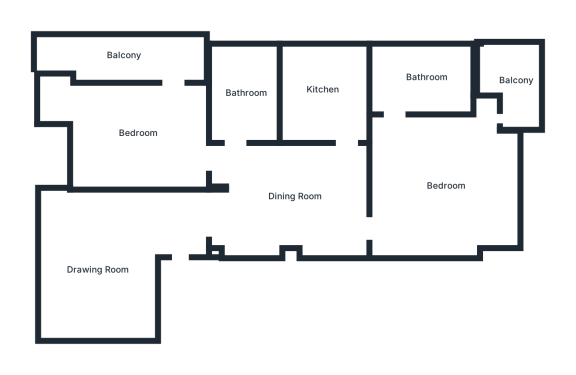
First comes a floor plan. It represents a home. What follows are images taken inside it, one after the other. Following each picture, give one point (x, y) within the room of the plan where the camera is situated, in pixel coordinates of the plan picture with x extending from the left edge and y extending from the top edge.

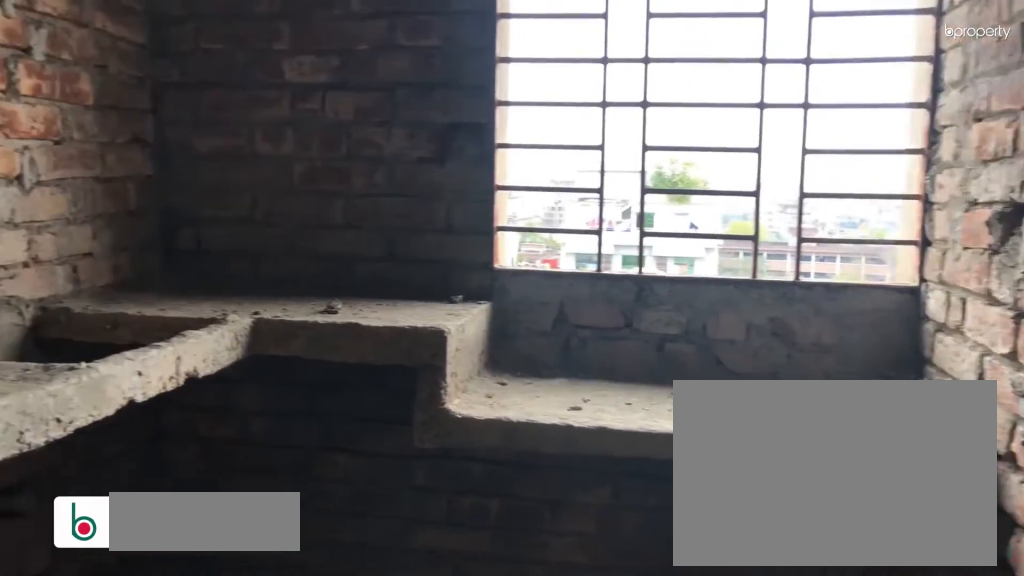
(321, 88)
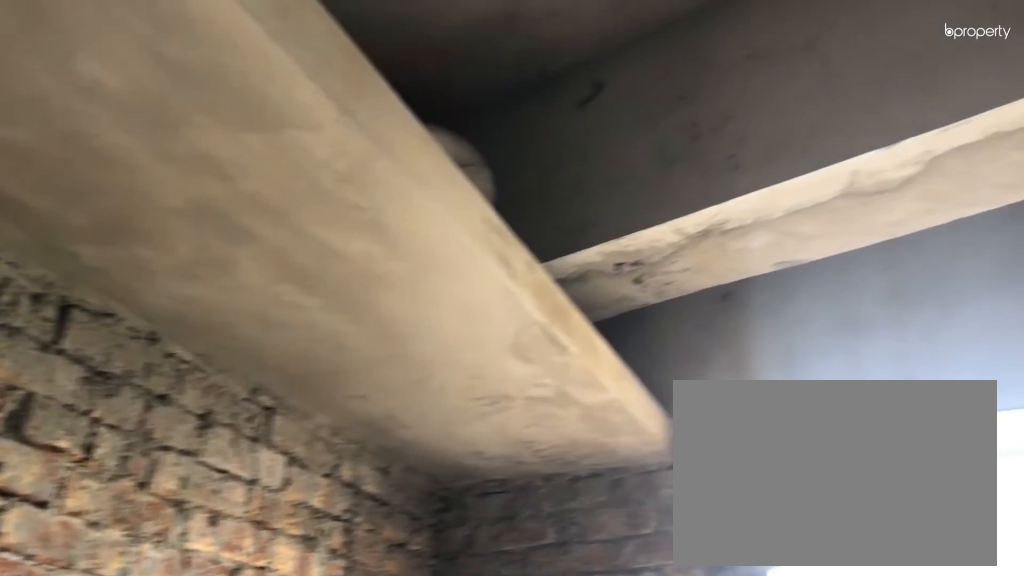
(321, 88)
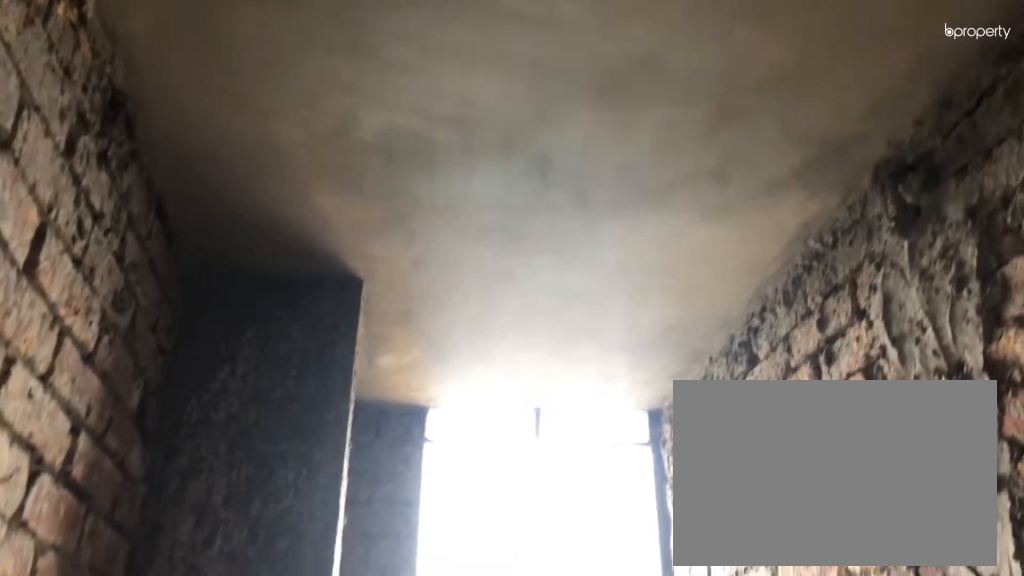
(242, 93)
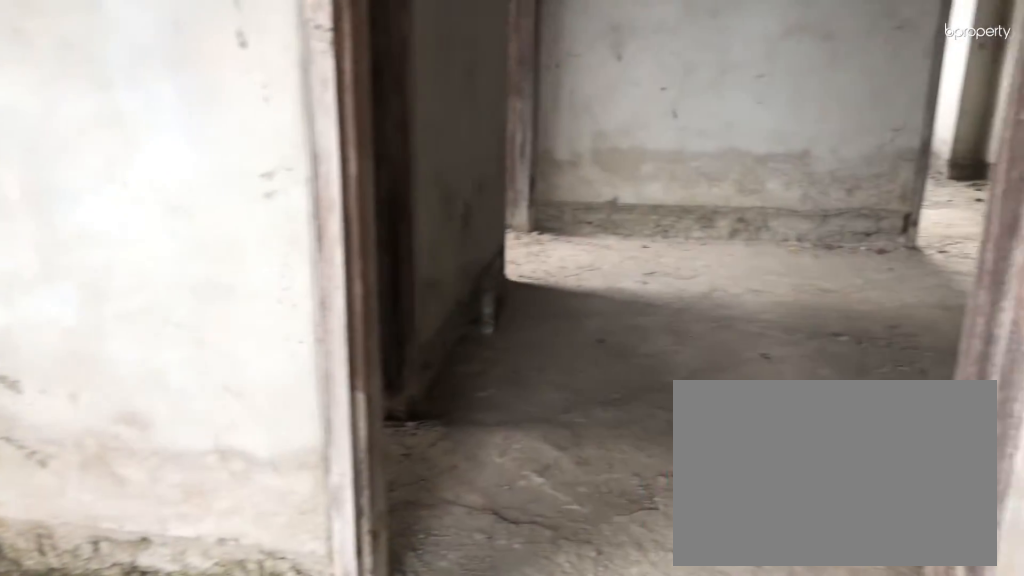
(136, 133)
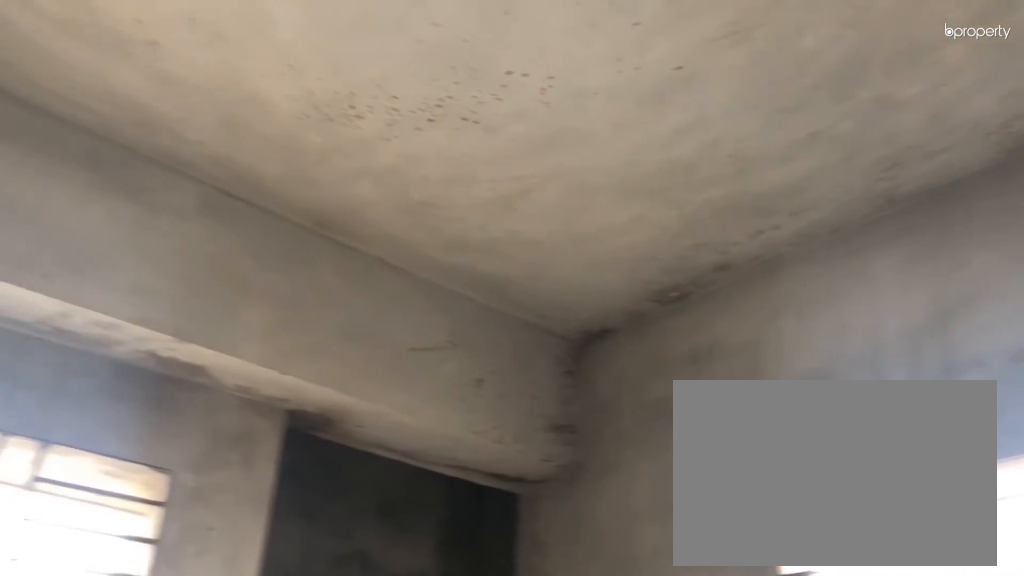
(136, 133)
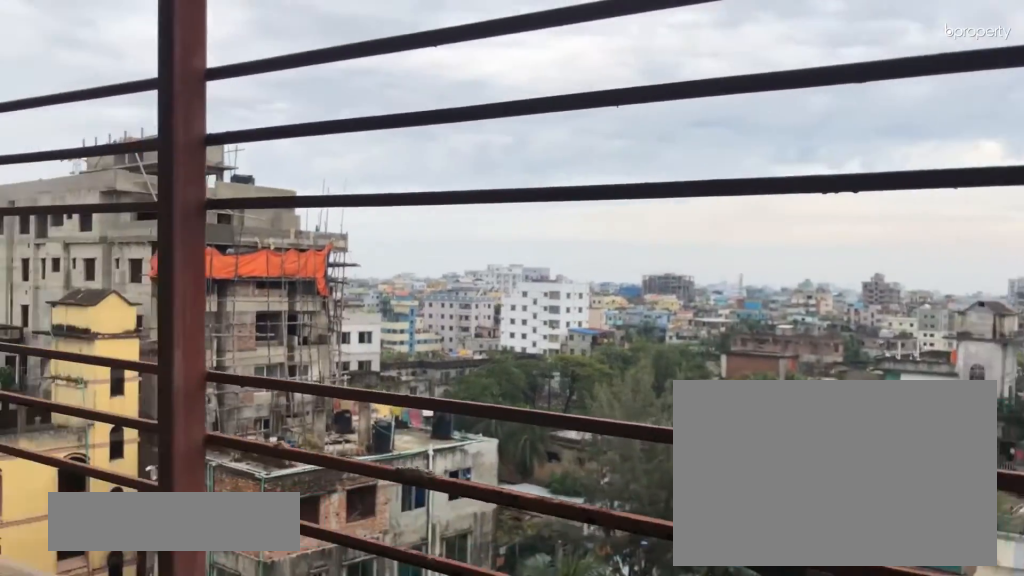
(125, 56)
